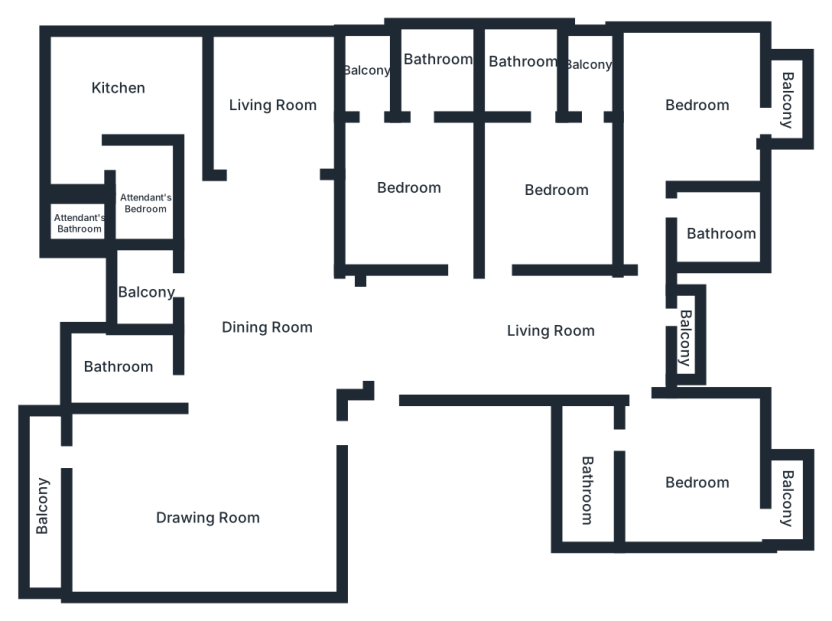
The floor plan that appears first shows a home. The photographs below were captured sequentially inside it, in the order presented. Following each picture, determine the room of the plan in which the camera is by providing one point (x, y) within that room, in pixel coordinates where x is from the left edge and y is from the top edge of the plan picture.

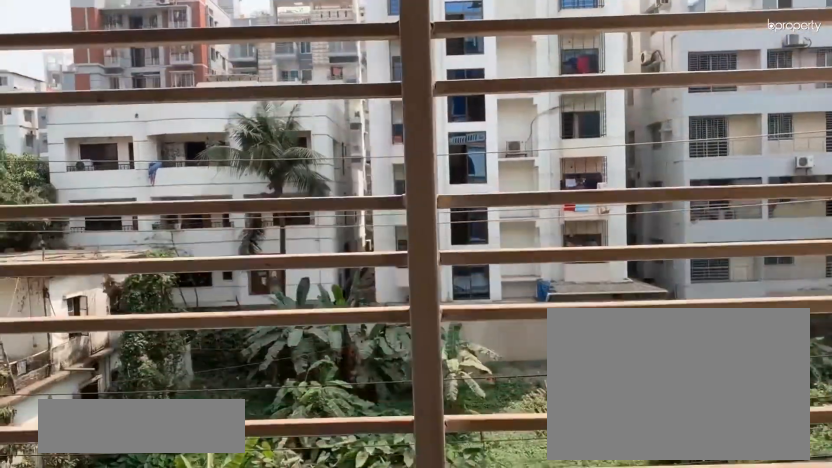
(786, 90)
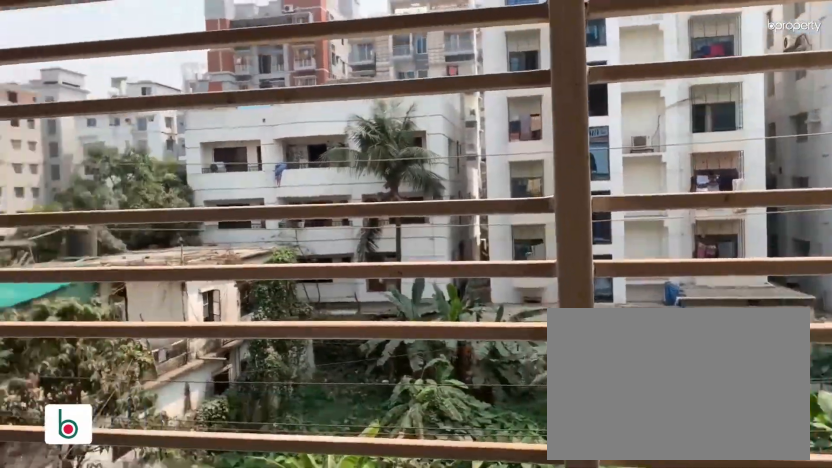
(786, 90)
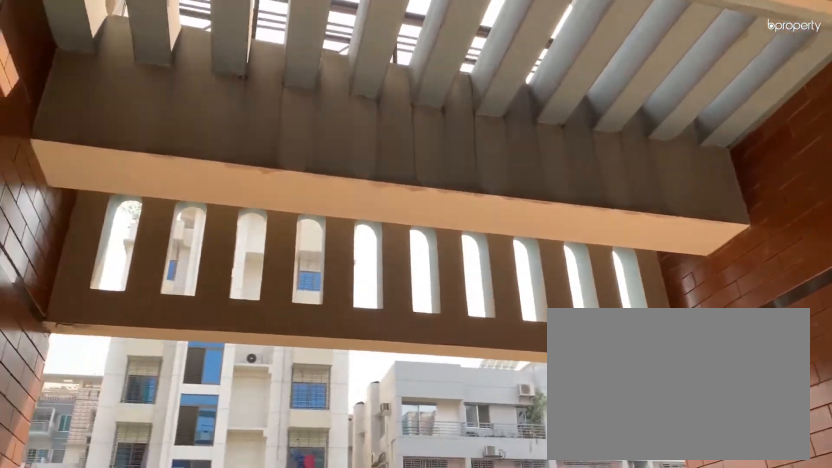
(686, 341)
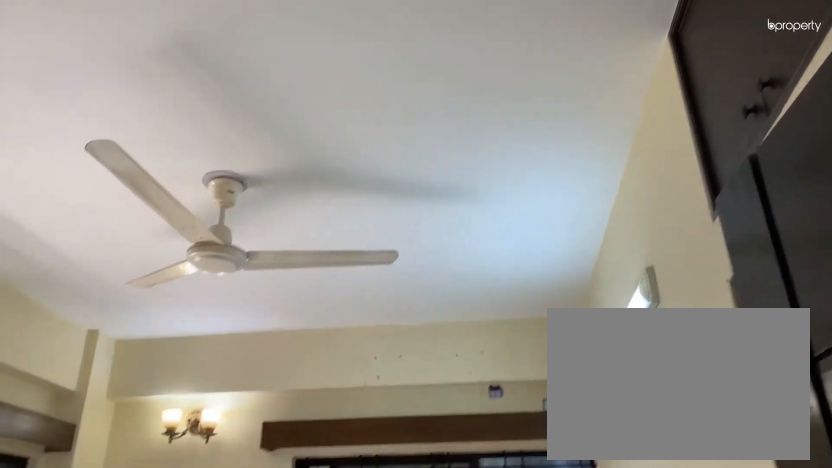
(686, 472)
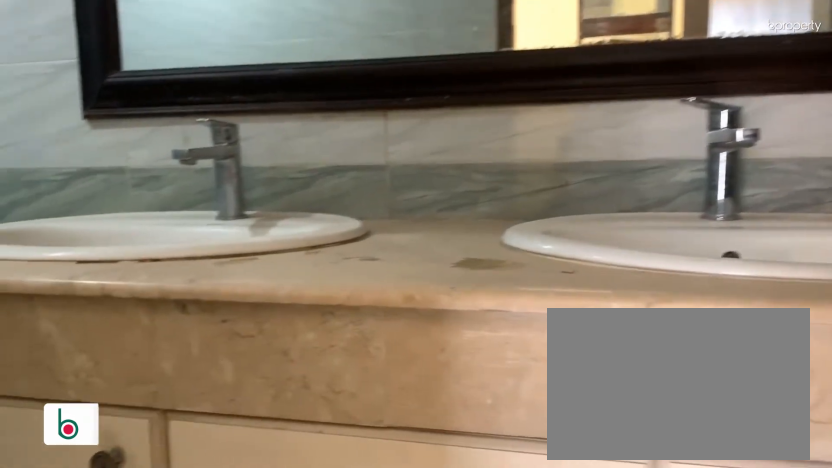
(593, 480)
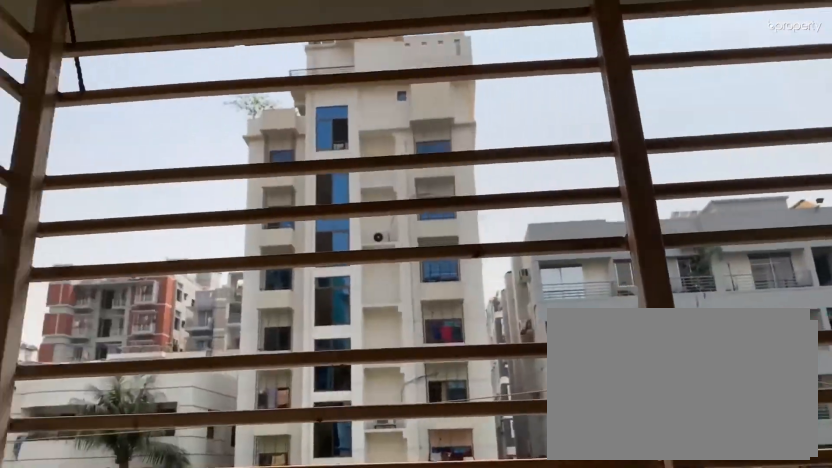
(792, 489)
